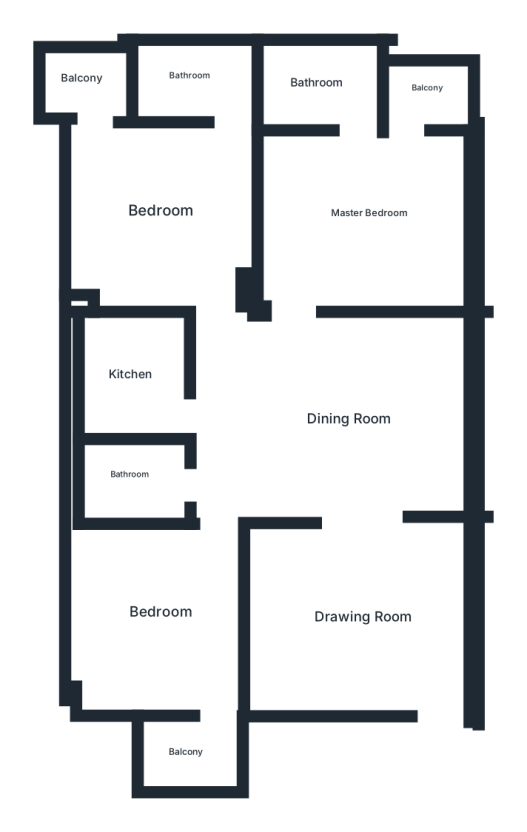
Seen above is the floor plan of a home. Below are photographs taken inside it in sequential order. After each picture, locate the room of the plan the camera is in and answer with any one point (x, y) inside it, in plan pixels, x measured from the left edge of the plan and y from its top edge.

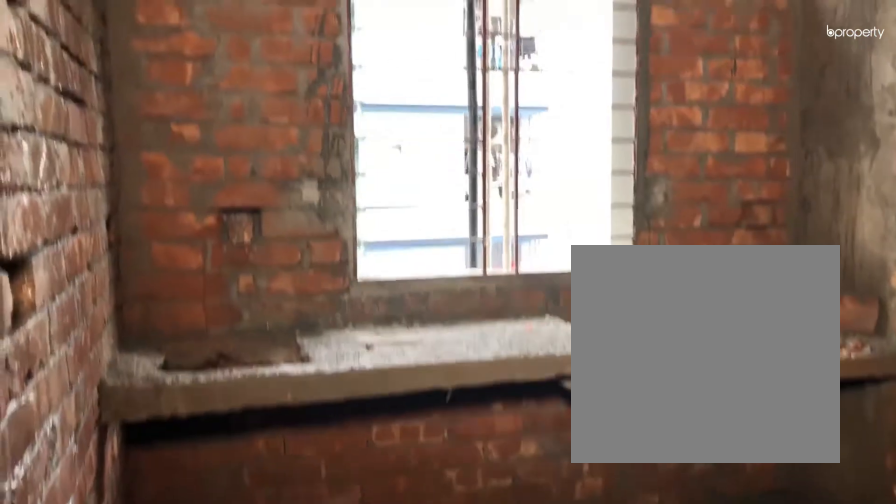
(132, 369)
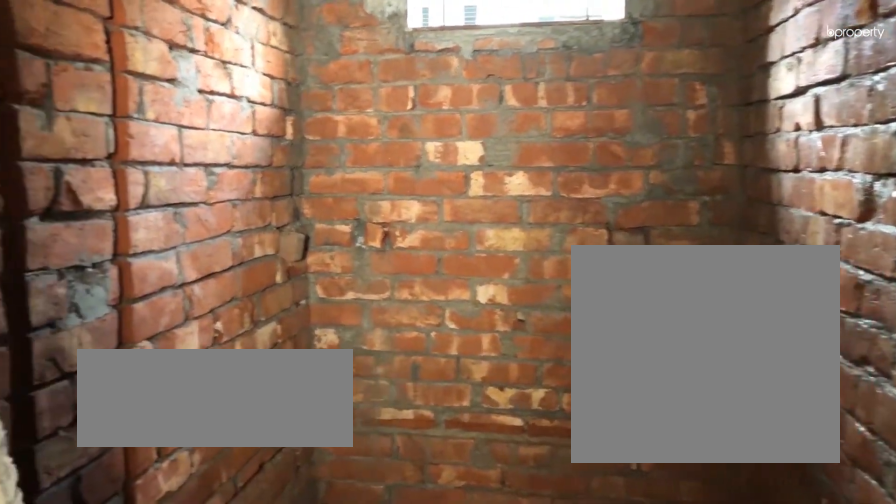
(129, 481)
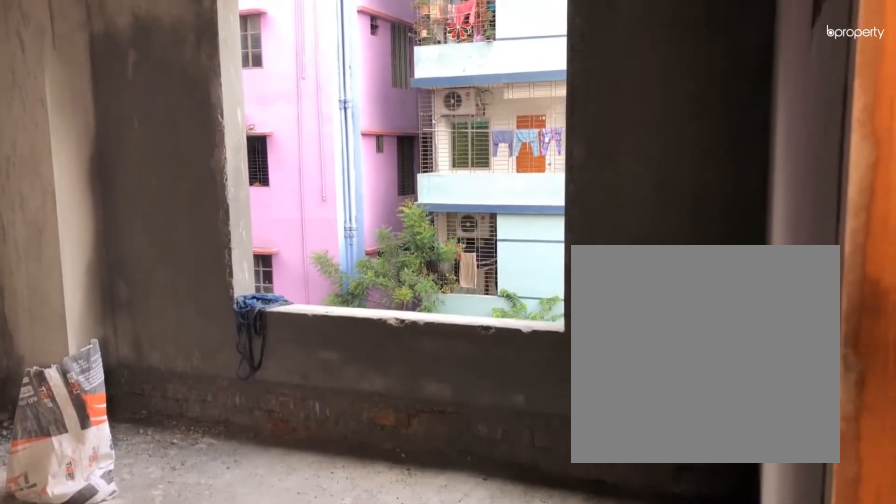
(165, 616)
